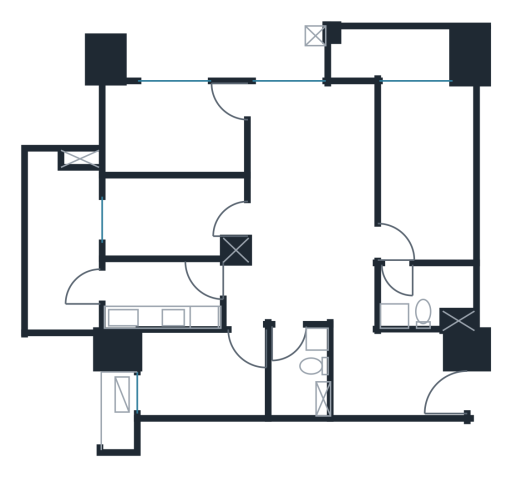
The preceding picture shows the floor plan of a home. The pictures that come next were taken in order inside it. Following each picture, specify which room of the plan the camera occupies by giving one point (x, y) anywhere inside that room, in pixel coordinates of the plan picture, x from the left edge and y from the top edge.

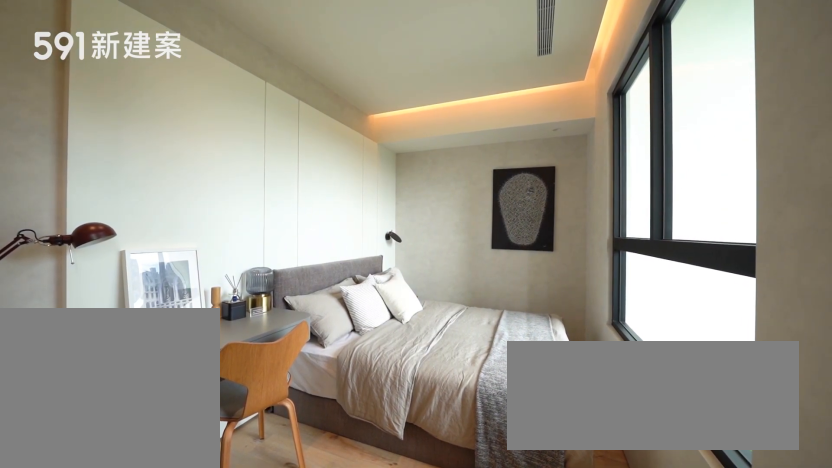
(171, 131)
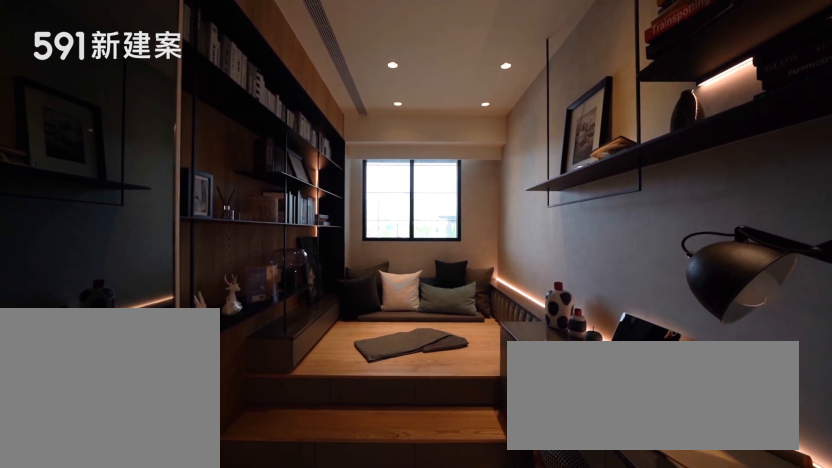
(167, 217)
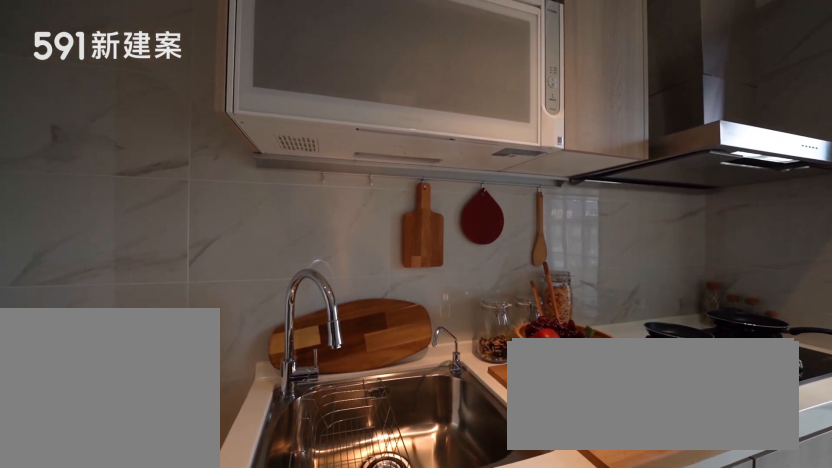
(160, 295)
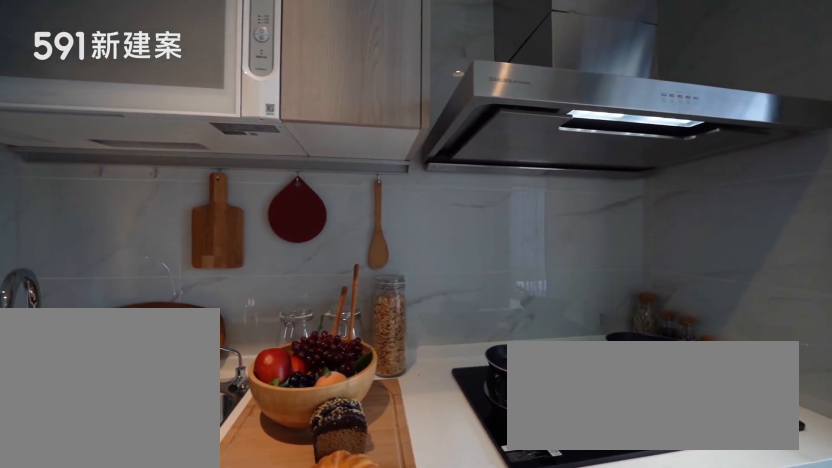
(160, 295)
